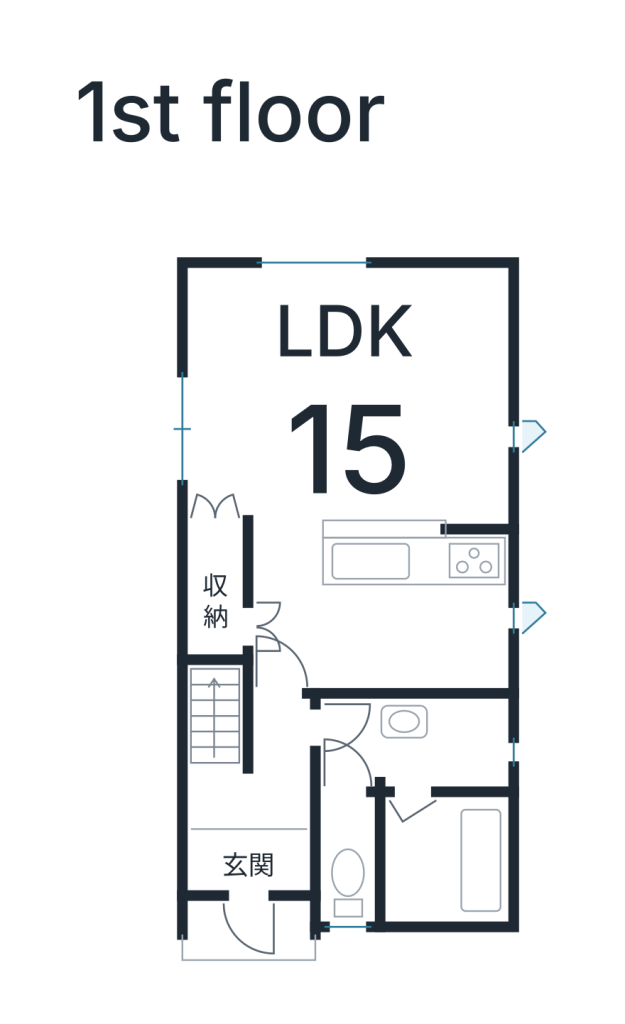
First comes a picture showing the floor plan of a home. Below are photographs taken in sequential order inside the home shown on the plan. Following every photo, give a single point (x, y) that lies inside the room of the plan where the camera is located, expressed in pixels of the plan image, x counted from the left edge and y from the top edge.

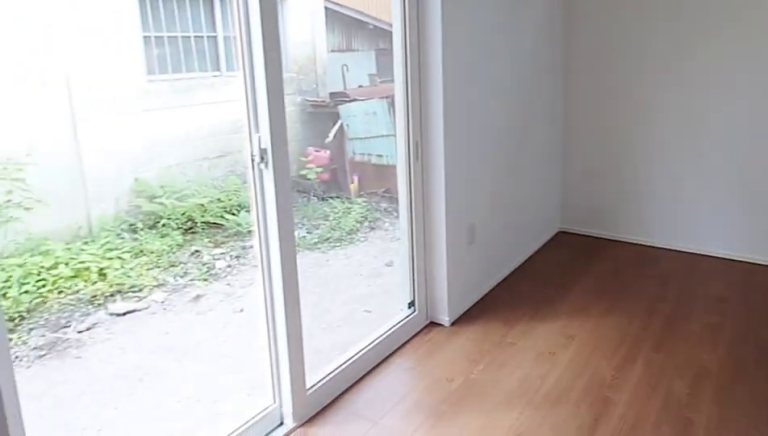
(350, 400)
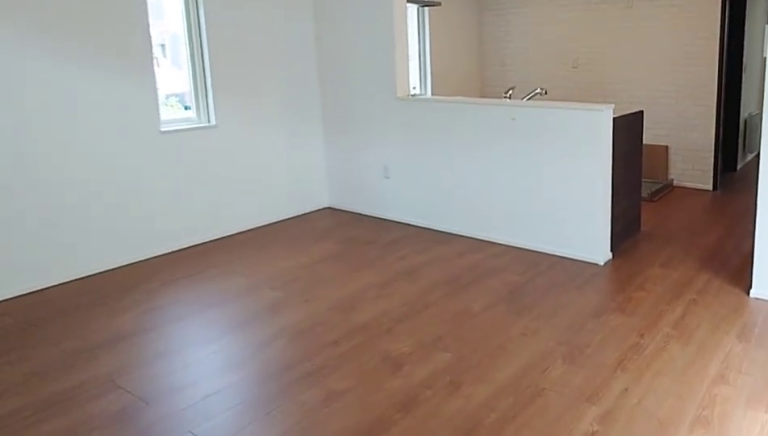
(350, 400)
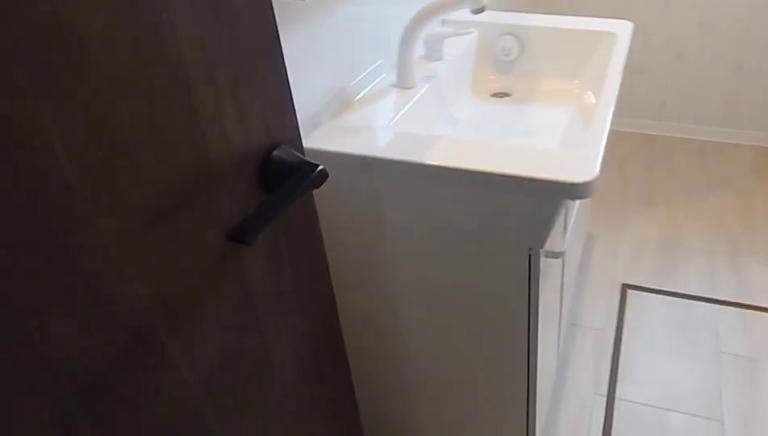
(407, 737)
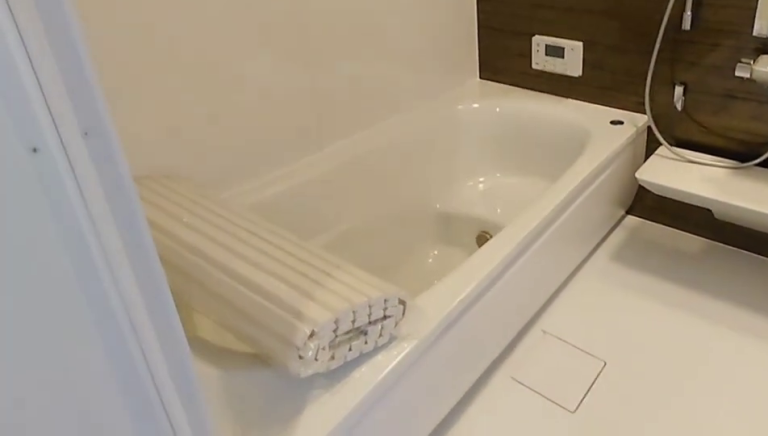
(436, 860)
